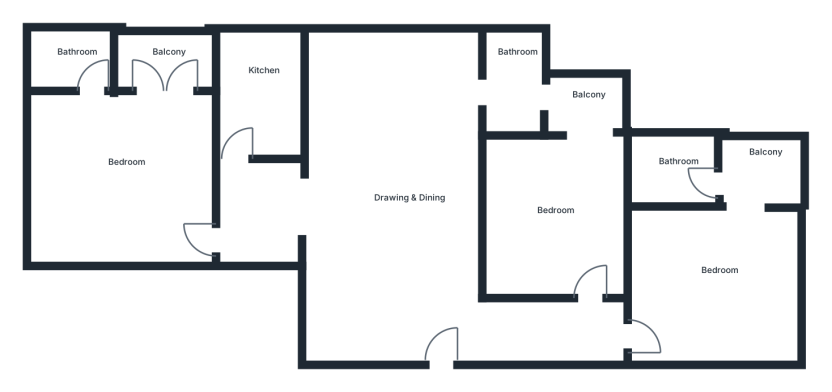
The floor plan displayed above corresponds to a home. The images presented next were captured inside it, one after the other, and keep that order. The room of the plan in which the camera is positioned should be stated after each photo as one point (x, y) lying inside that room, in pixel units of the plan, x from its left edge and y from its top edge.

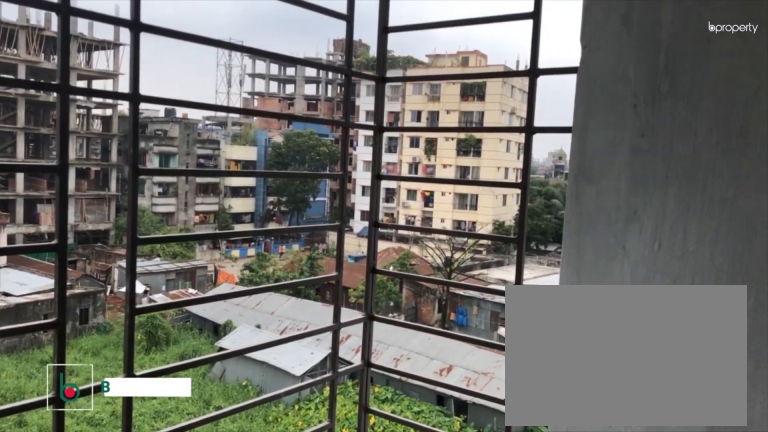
(591, 100)
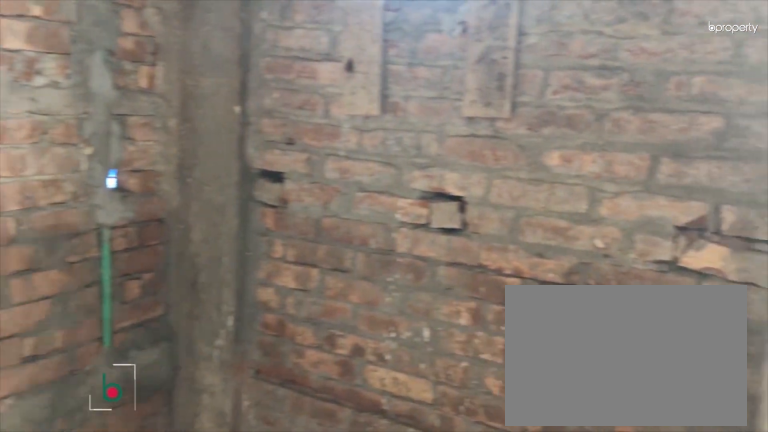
(522, 92)
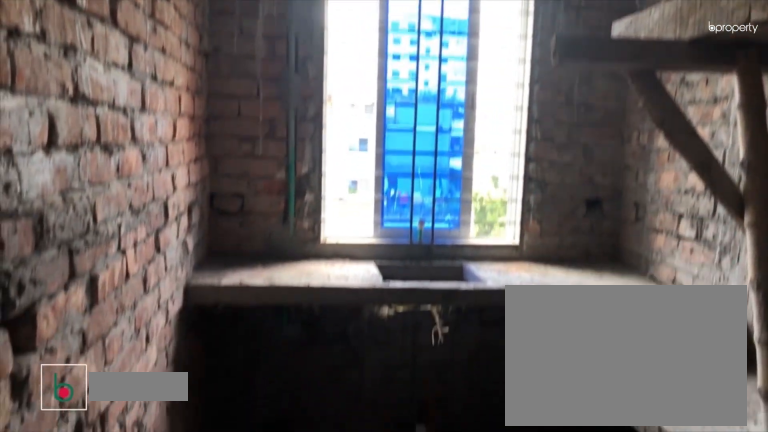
(274, 94)
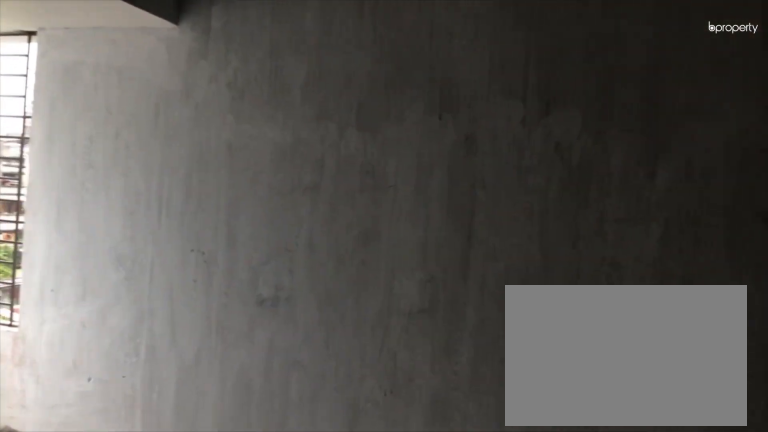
(116, 161)
